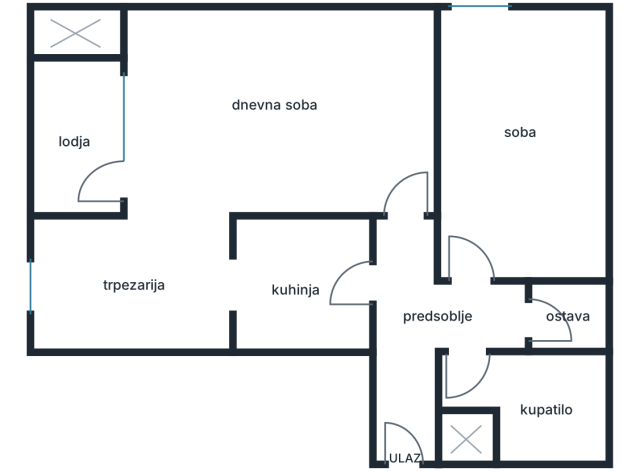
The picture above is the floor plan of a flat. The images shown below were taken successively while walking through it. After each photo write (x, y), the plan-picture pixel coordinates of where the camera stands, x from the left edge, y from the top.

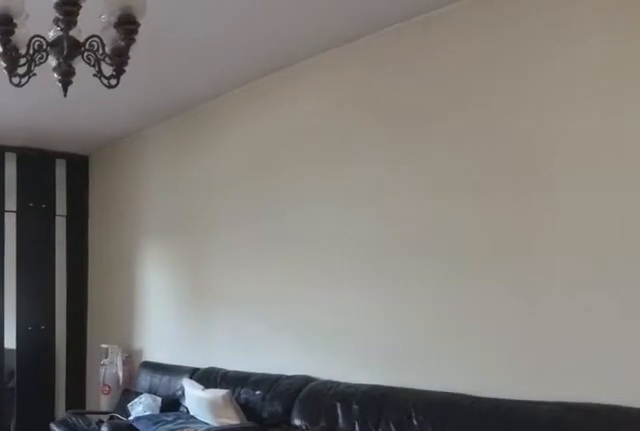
(396, 175)
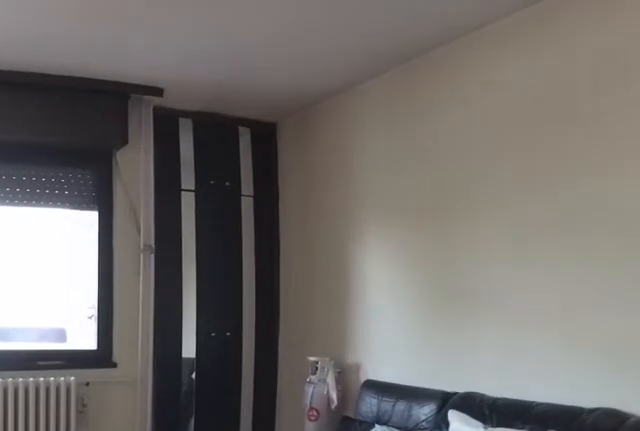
(322, 168)
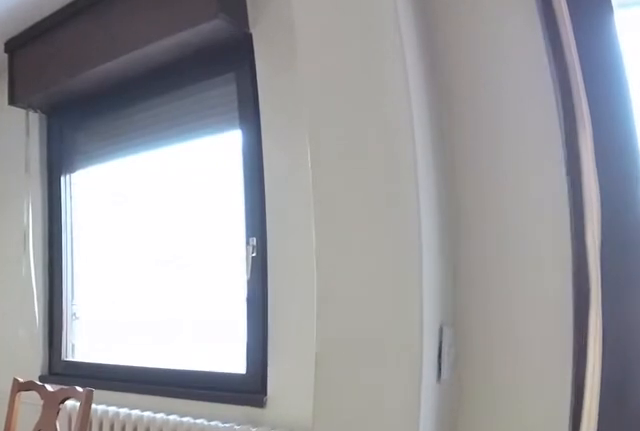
(155, 178)
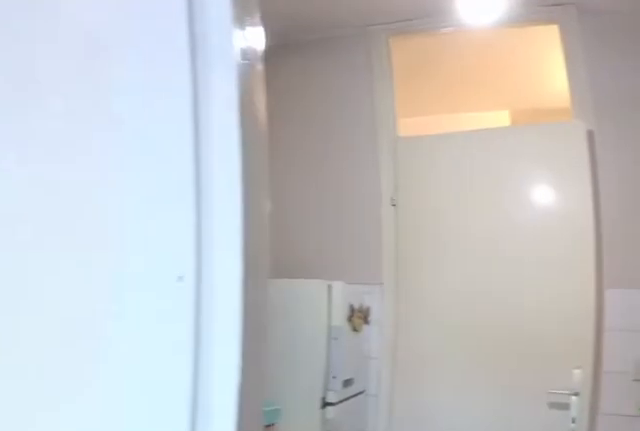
(200, 301)
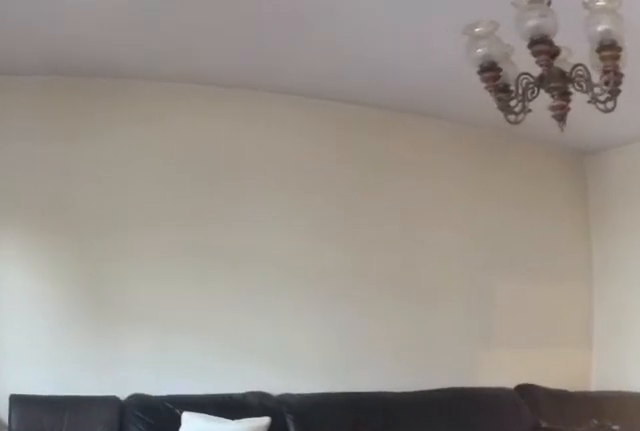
(160, 191)
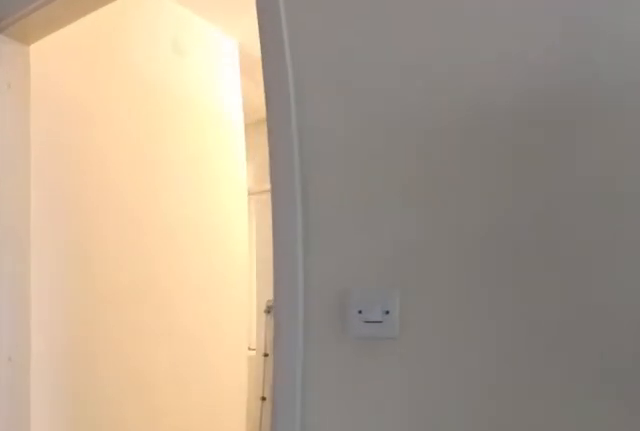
(368, 168)
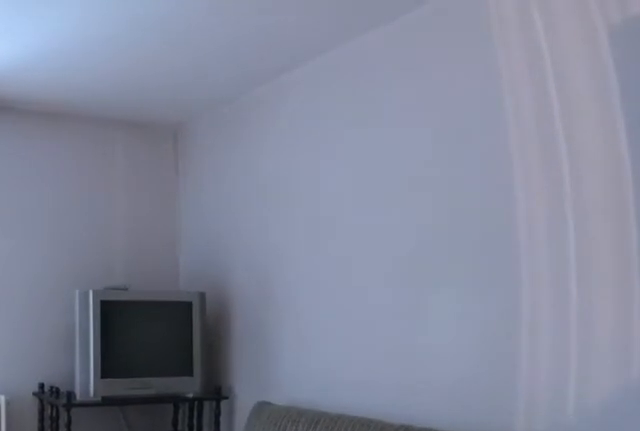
(483, 283)
